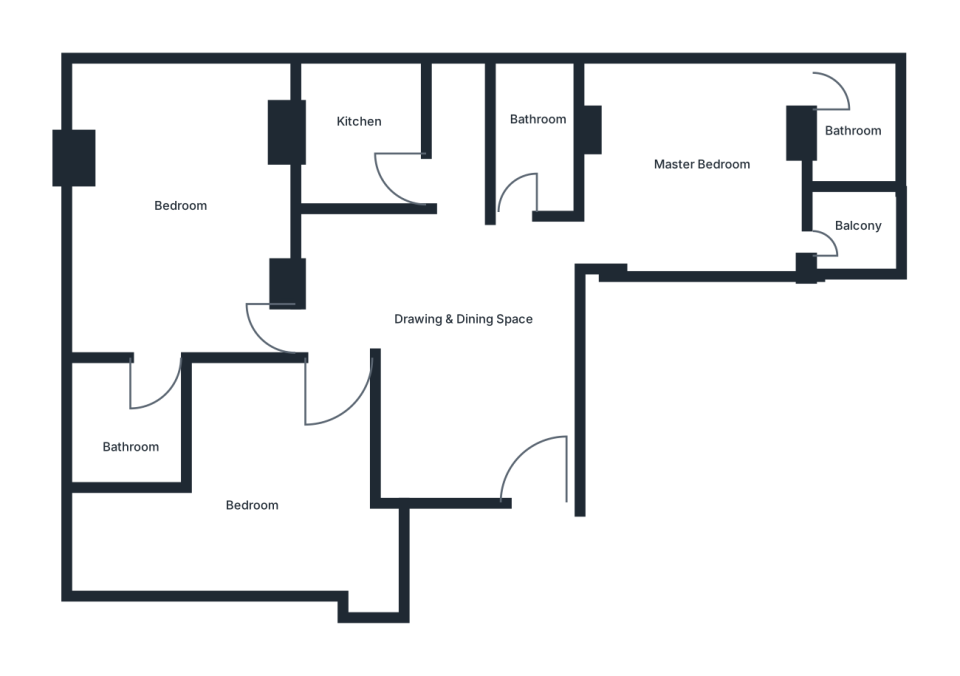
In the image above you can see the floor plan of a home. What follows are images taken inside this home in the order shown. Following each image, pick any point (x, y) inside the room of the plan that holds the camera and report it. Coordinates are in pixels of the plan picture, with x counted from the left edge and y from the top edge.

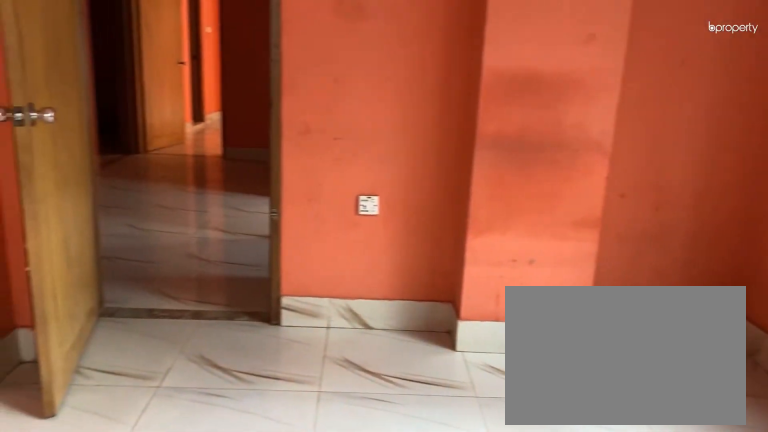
(720, 181)
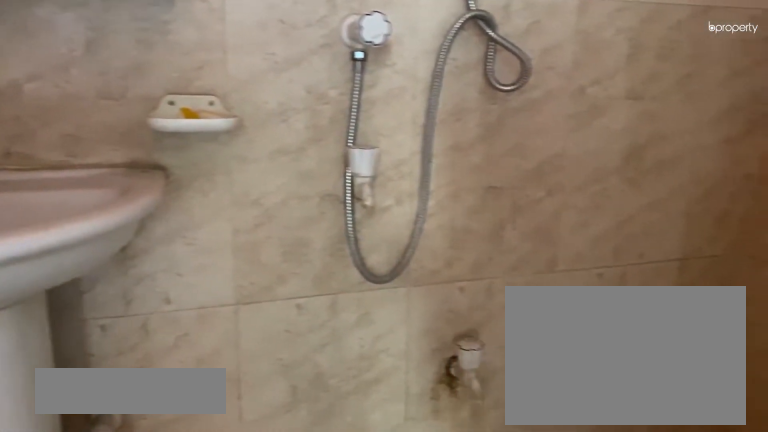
(848, 141)
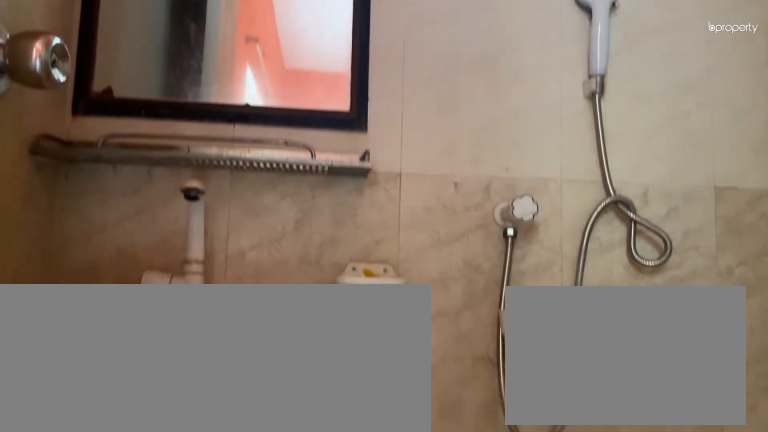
(848, 141)
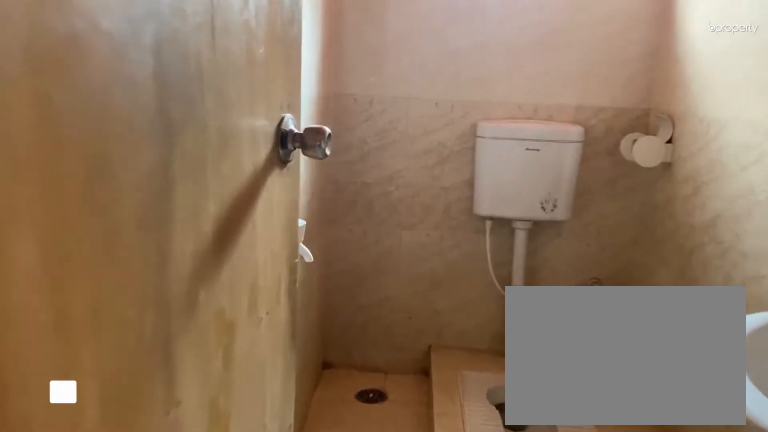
(532, 133)
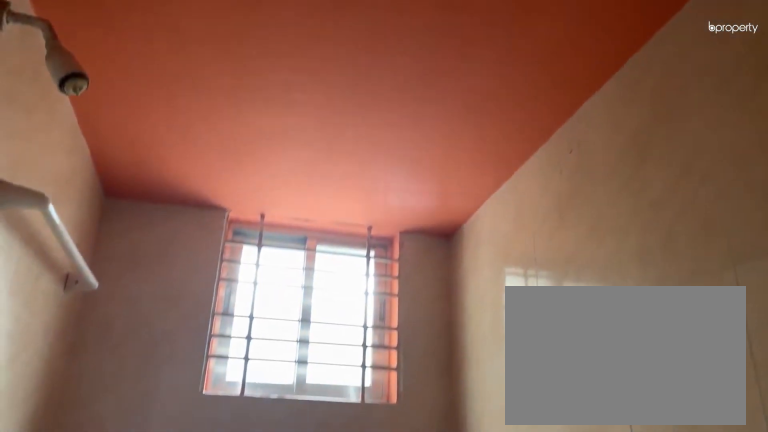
(532, 133)
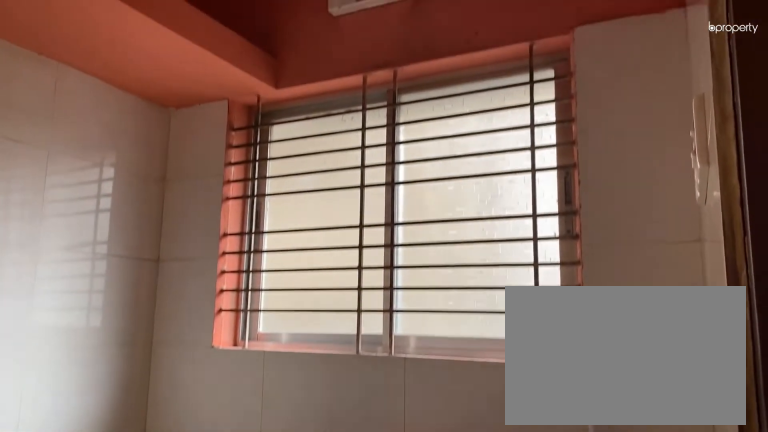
(369, 143)
